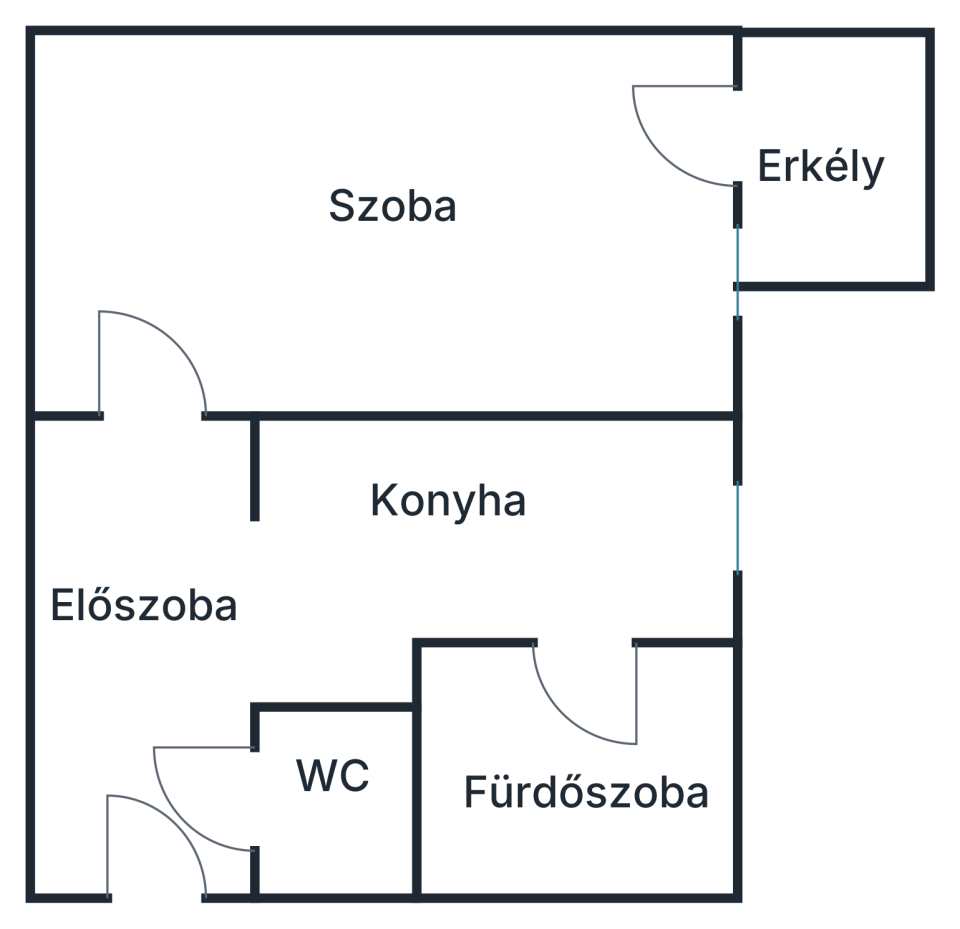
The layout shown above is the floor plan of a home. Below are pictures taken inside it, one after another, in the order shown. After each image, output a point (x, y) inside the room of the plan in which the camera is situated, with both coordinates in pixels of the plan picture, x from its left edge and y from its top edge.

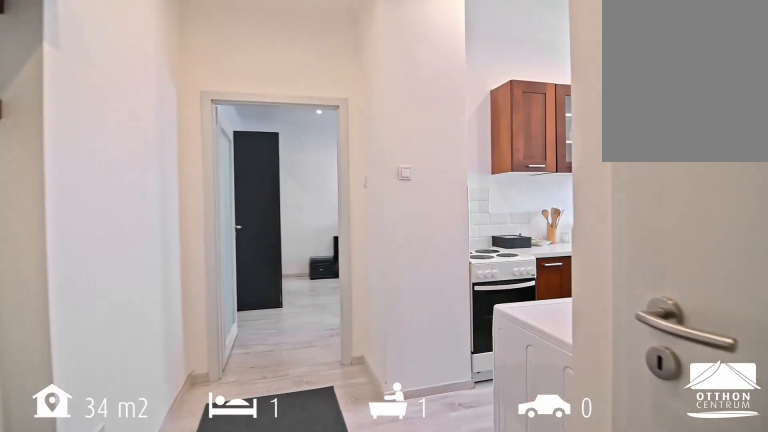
(142, 853)
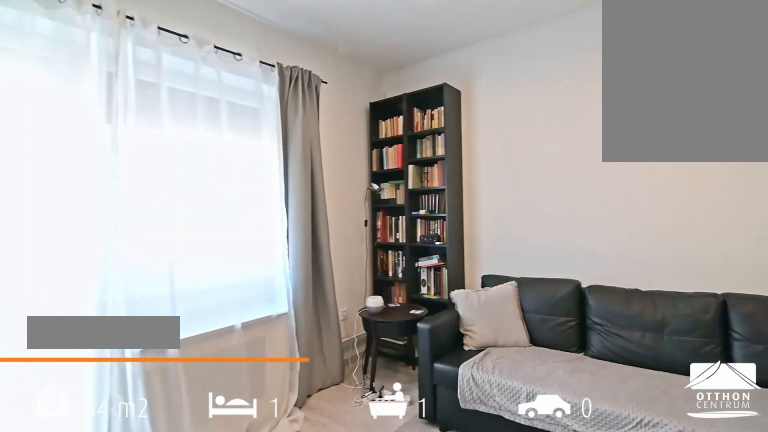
(391, 206)
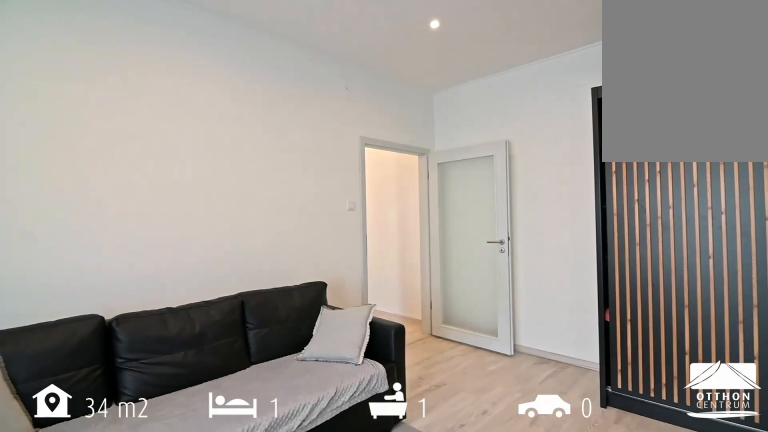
(391, 206)
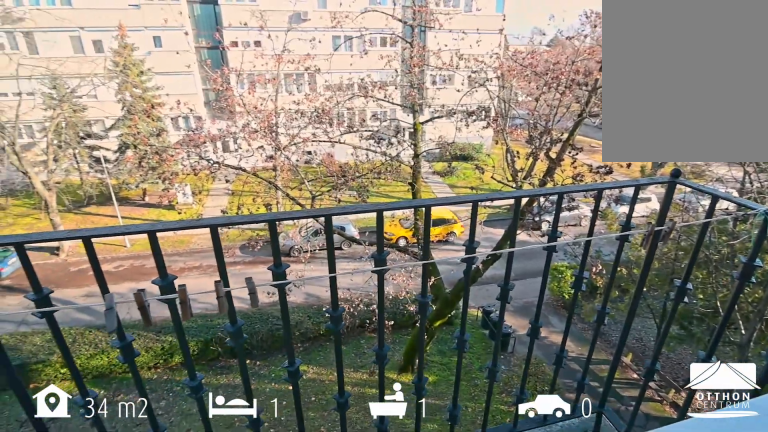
(830, 165)
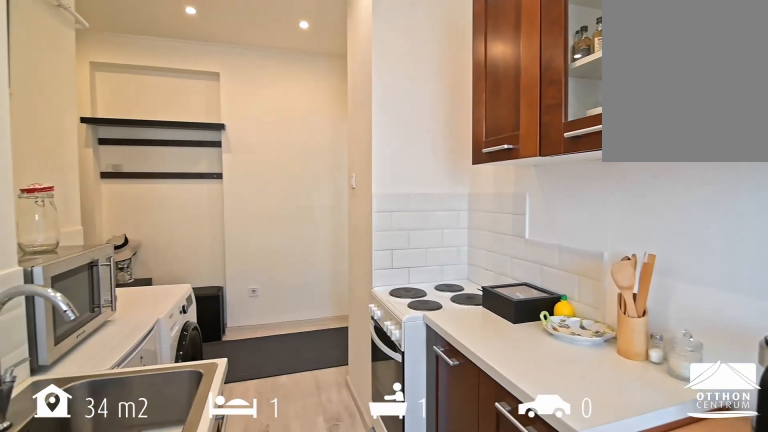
(474, 547)
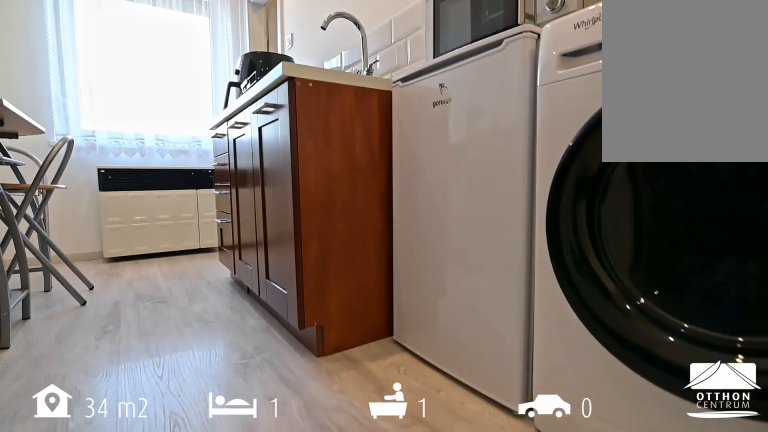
(474, 546)
